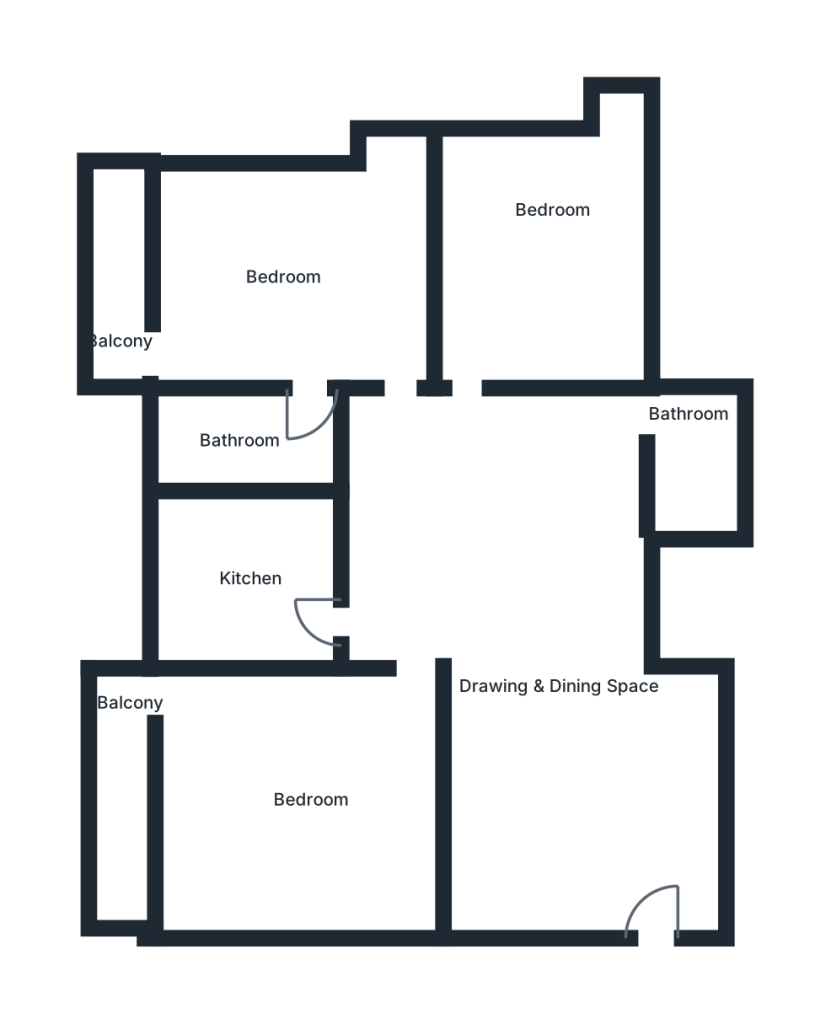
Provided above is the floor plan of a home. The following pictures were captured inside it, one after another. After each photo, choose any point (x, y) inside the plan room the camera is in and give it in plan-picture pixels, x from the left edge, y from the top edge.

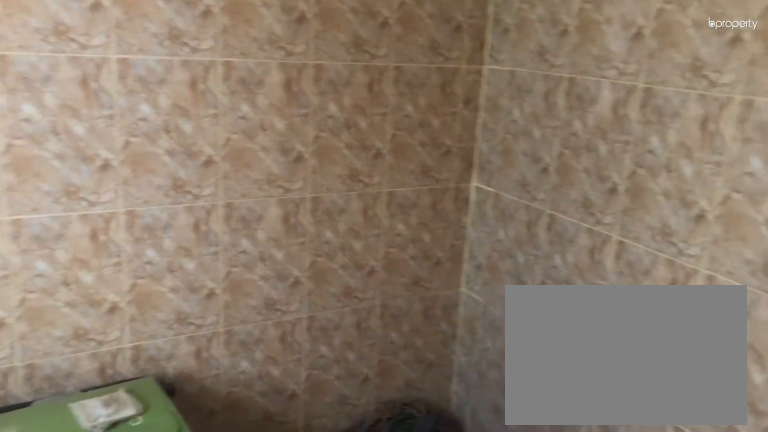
(267, 584)
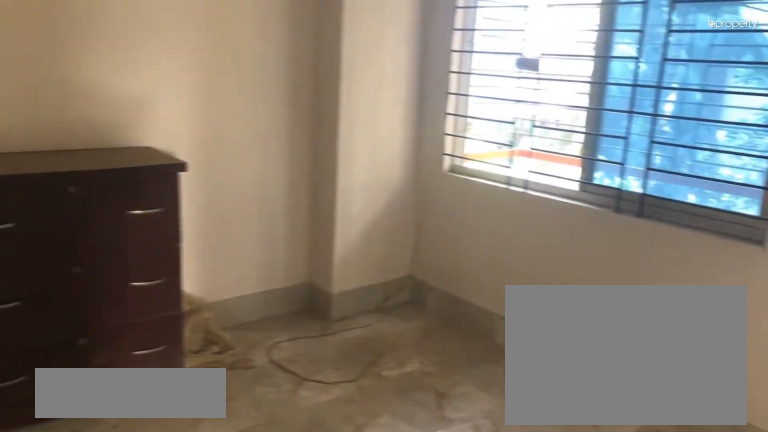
(292, 787)
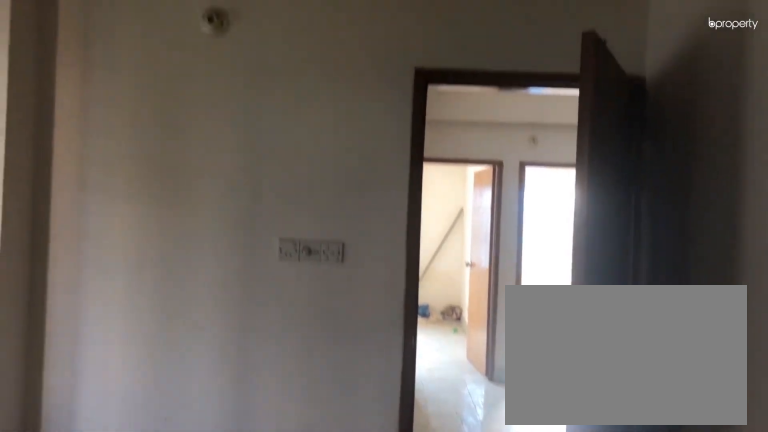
(292, 787)
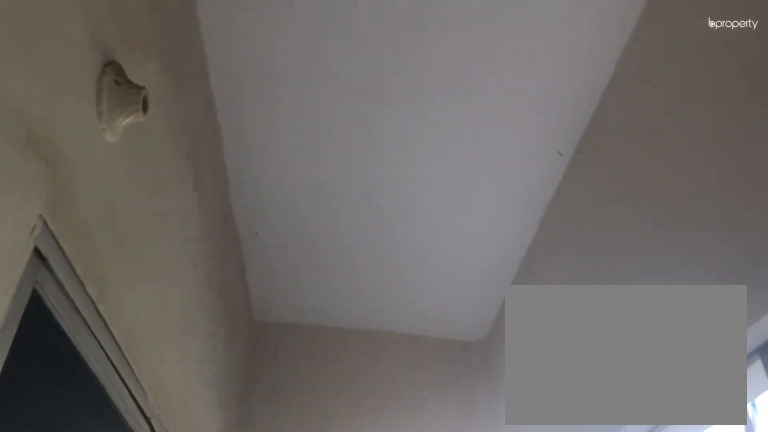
(115, 748)
